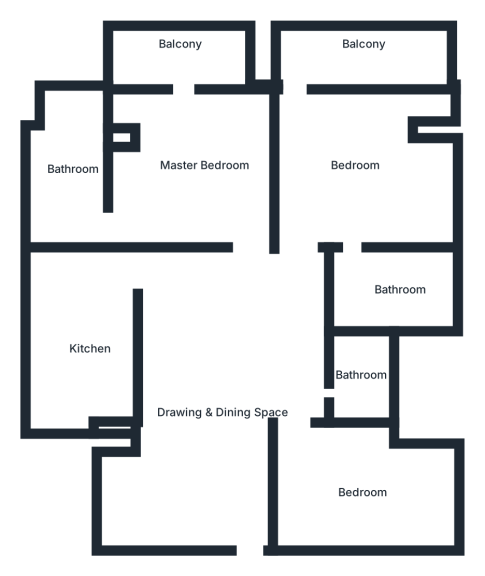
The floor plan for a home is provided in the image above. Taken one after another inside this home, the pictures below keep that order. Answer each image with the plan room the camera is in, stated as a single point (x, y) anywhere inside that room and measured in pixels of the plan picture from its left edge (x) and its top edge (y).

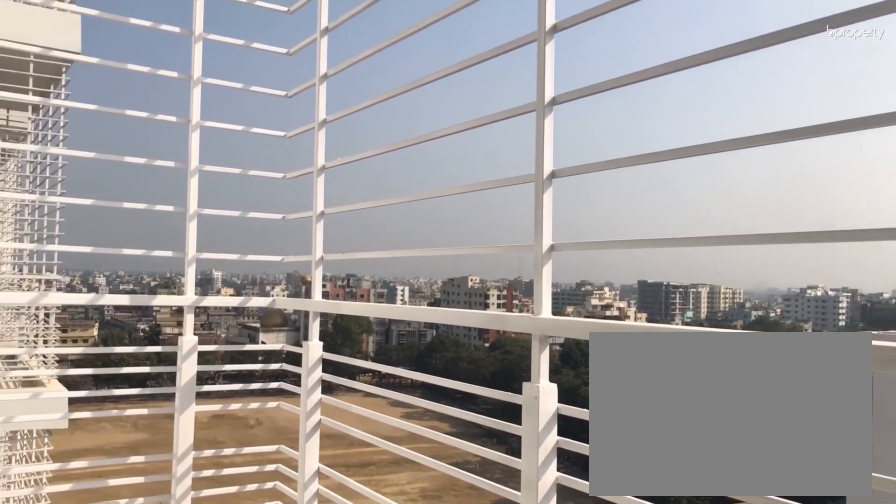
(183, 64)
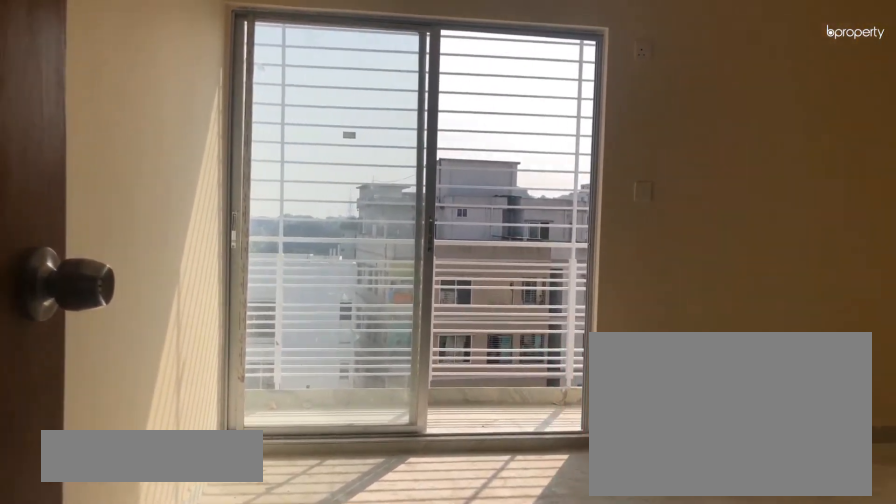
(352, 162)
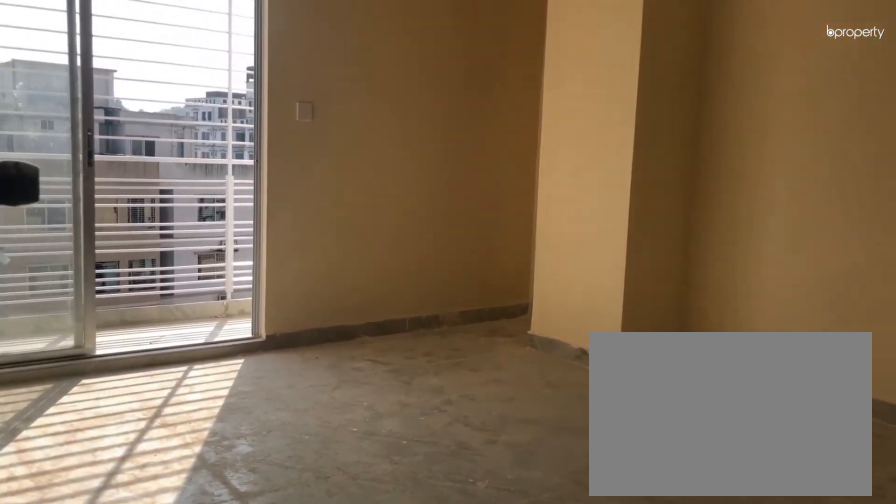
(354, 162)
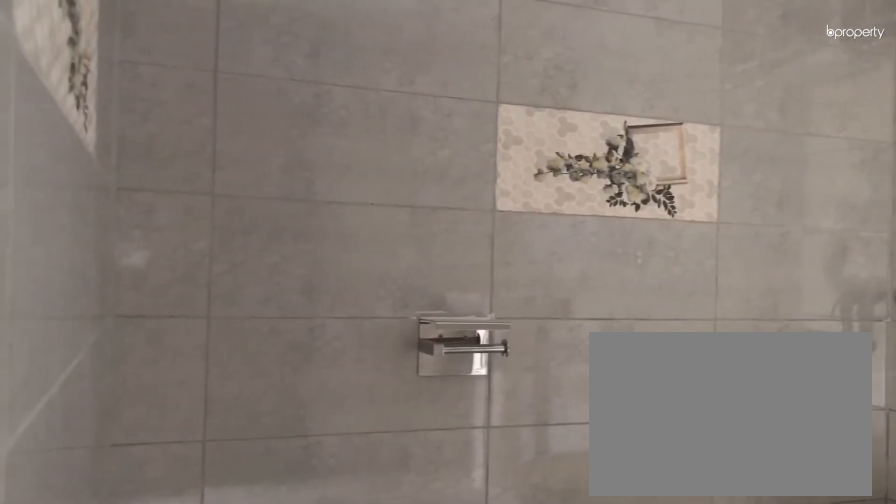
(398, 288)
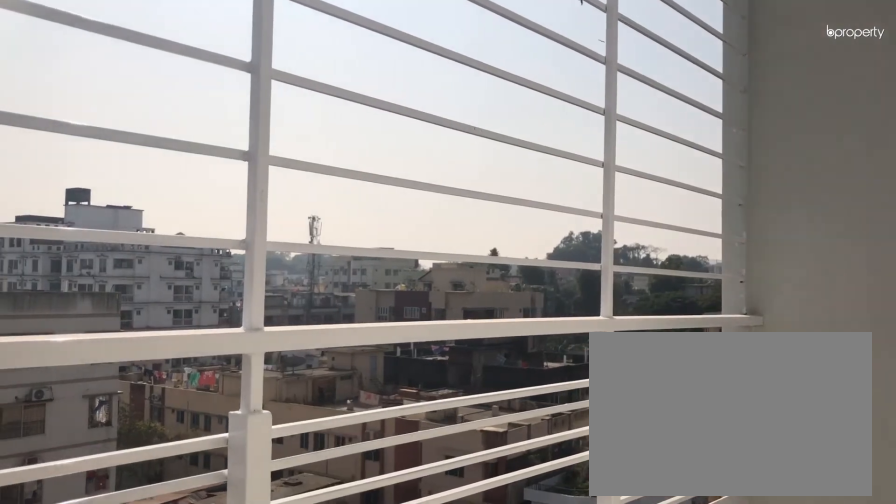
(370, 66)
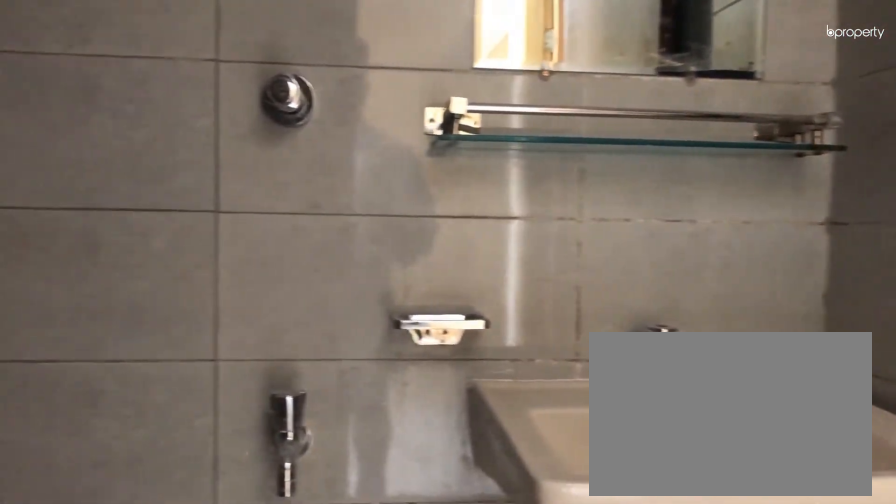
(359, 374)
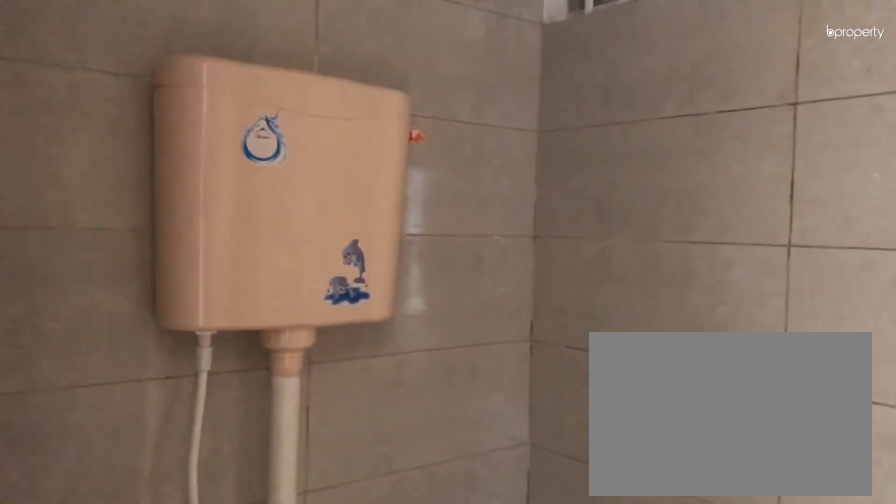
(359, 374)
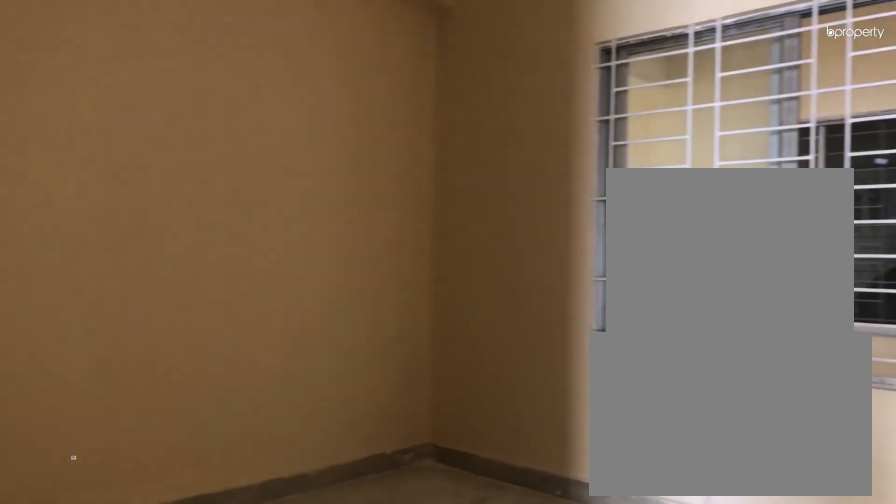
(364, 490)
